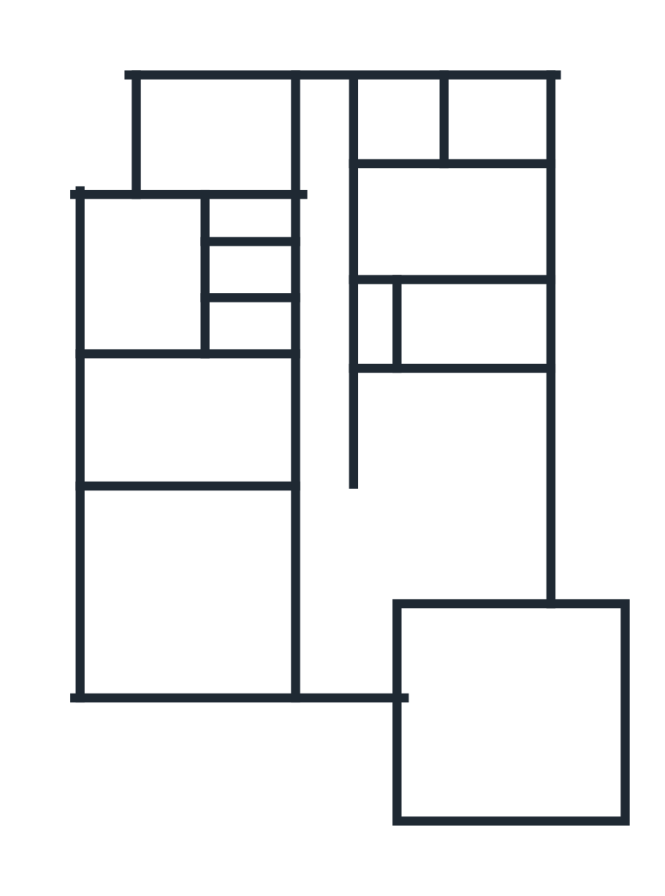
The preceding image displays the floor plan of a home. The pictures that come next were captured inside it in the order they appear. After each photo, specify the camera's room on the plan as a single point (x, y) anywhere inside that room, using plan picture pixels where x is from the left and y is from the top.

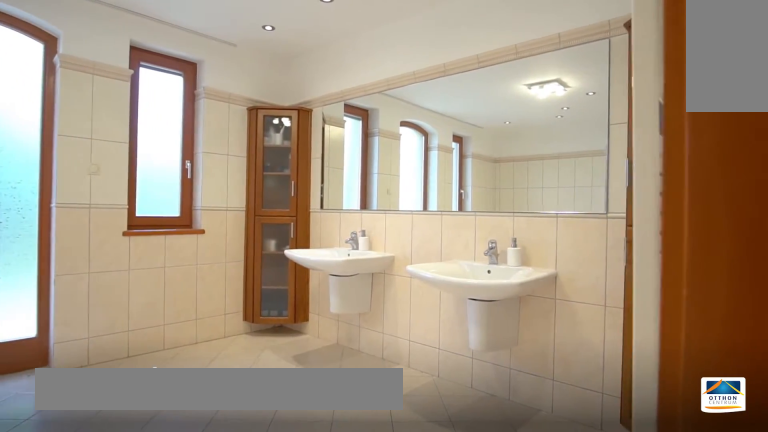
(146, 274)
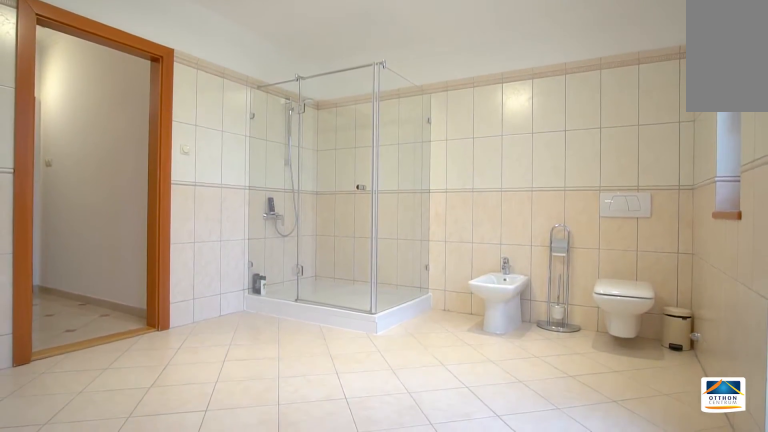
(146, 274)
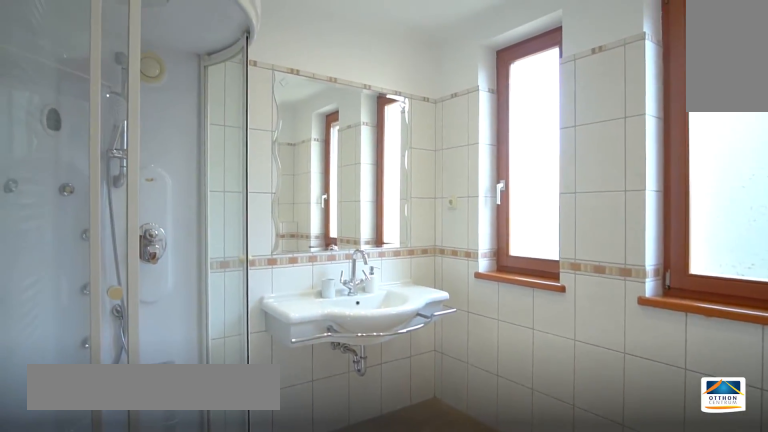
(502, 122)
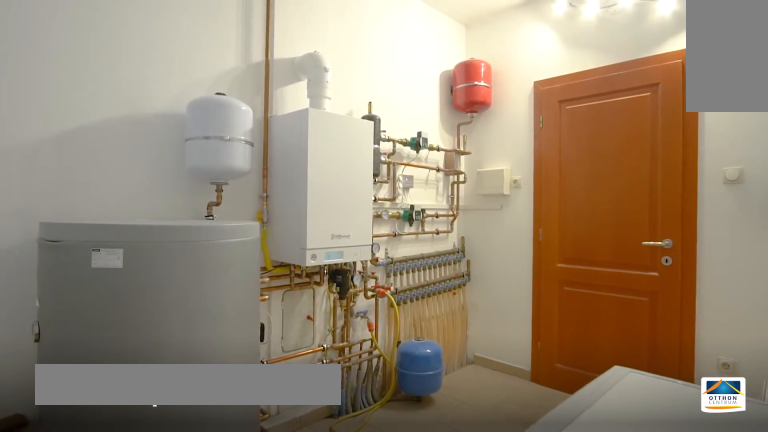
(469, 329)
